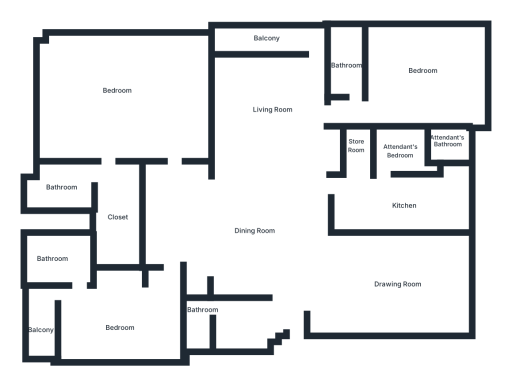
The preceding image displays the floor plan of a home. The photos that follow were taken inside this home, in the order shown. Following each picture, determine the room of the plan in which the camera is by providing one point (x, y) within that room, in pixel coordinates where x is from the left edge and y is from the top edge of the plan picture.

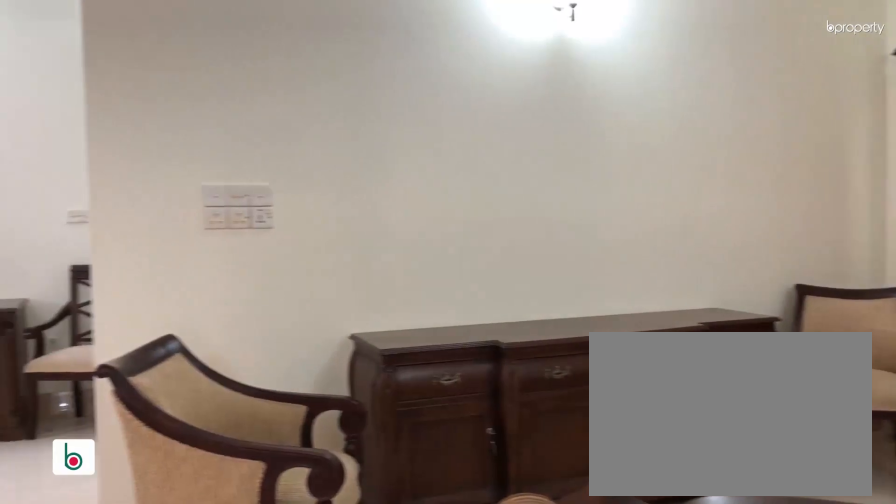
(271, 123)
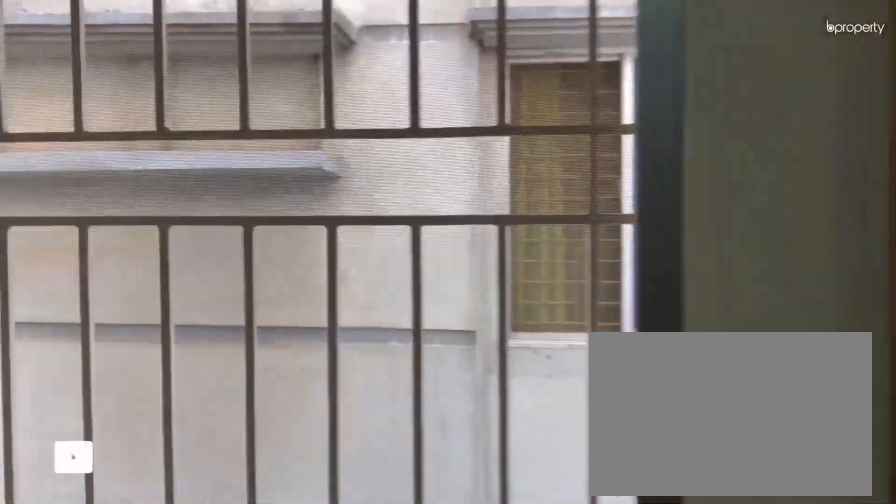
(284, 37)
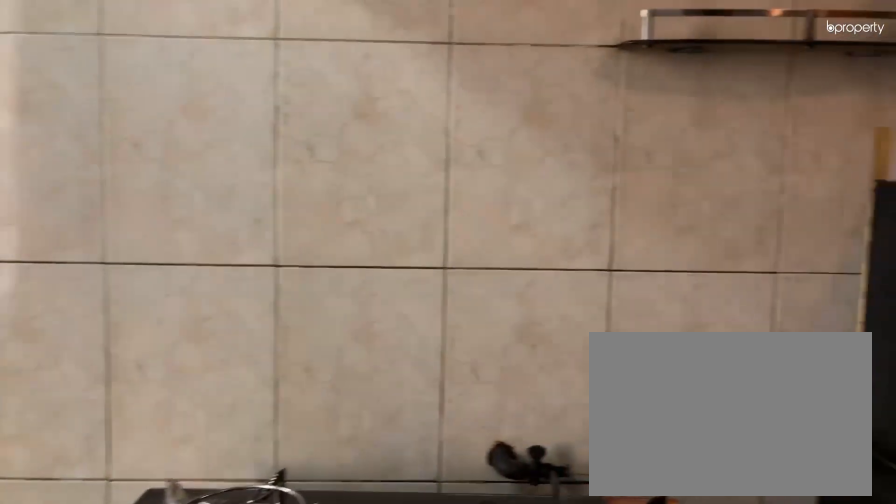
(400, 207)
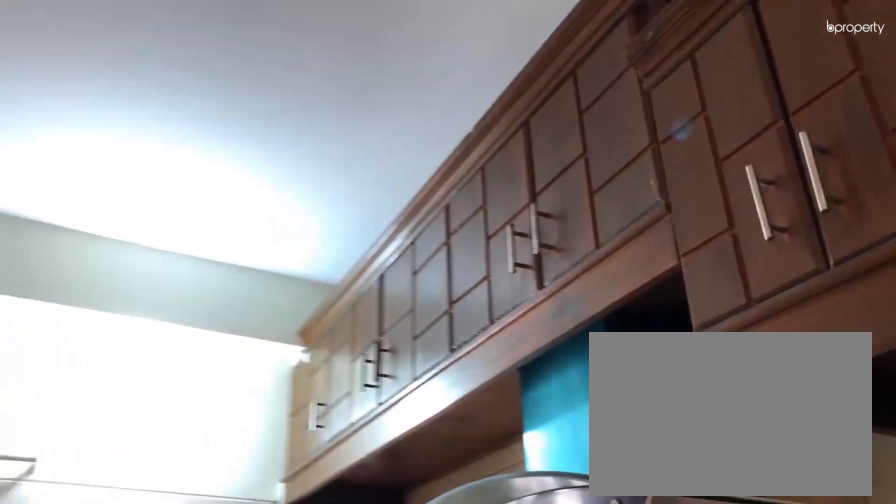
(391, 205)
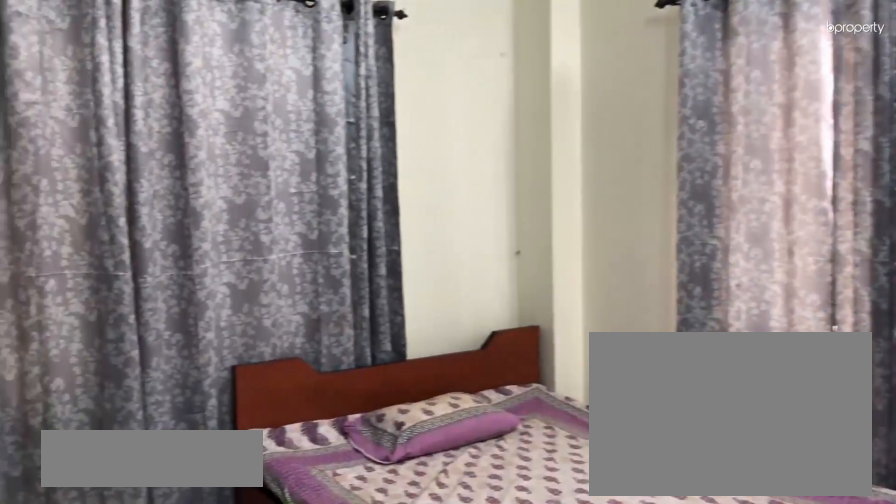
(413, 76)
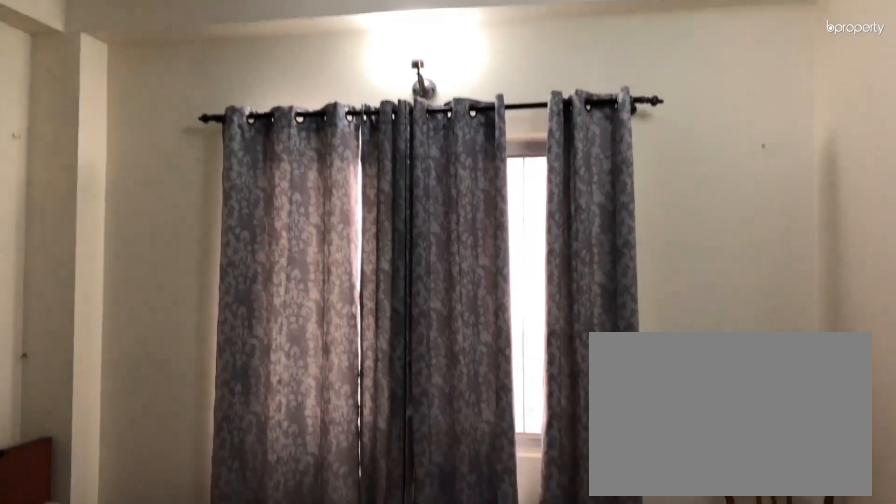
(413, 76)
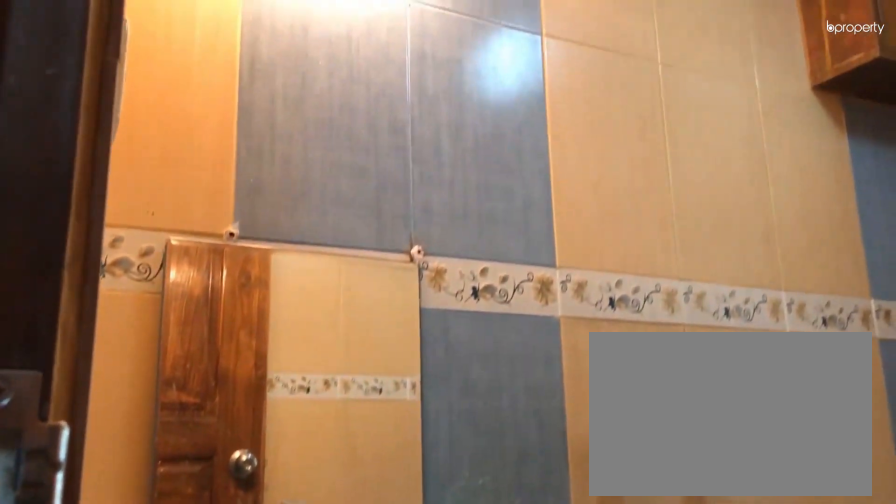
(348, 58)
